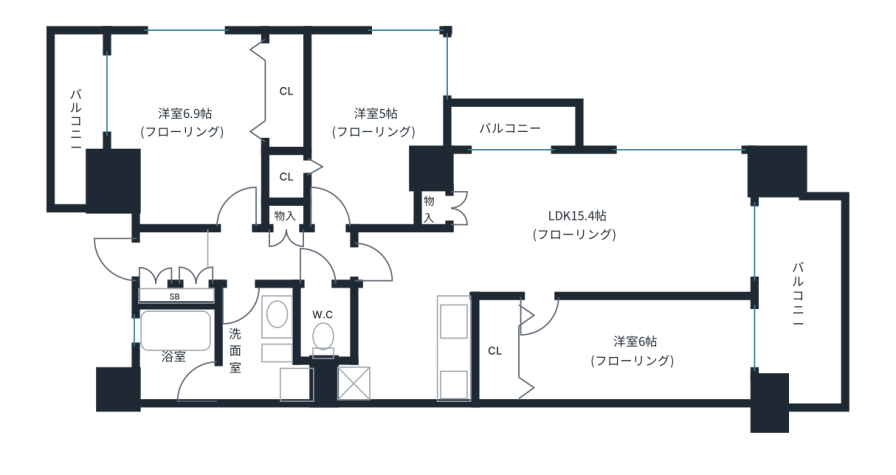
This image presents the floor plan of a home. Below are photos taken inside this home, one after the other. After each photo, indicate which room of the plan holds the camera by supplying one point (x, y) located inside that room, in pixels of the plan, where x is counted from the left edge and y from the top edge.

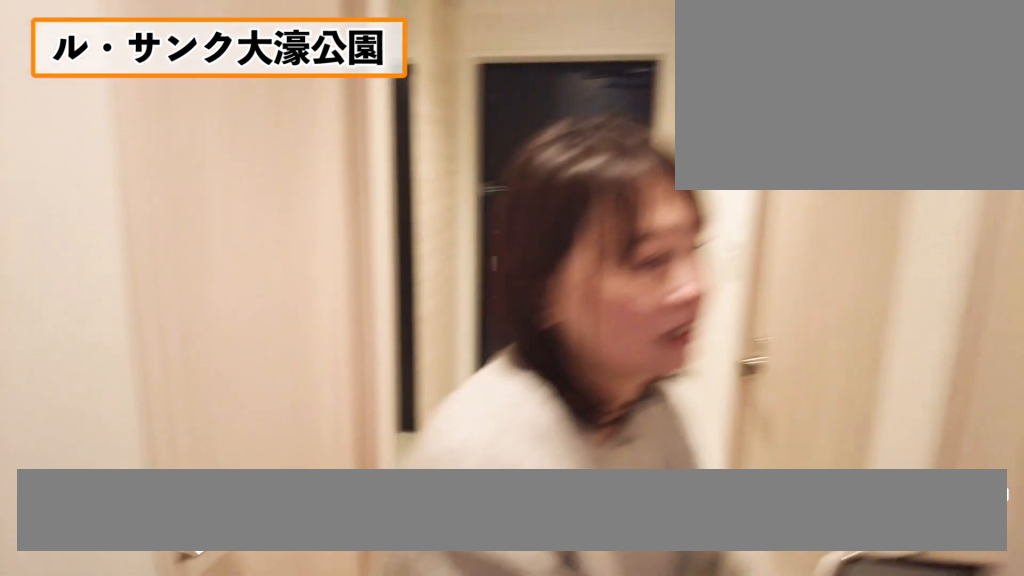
(285, 251)
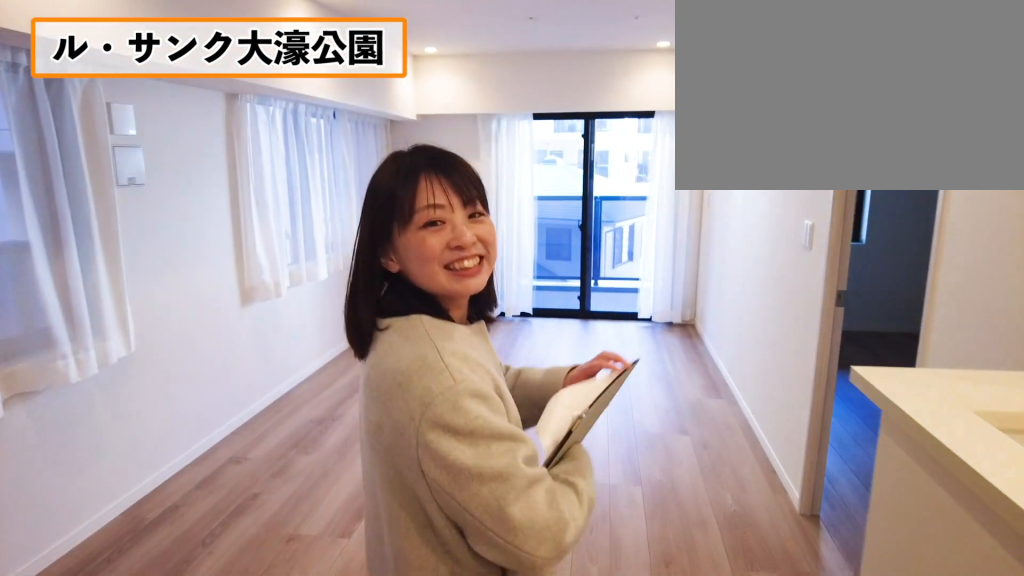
(589, 230)
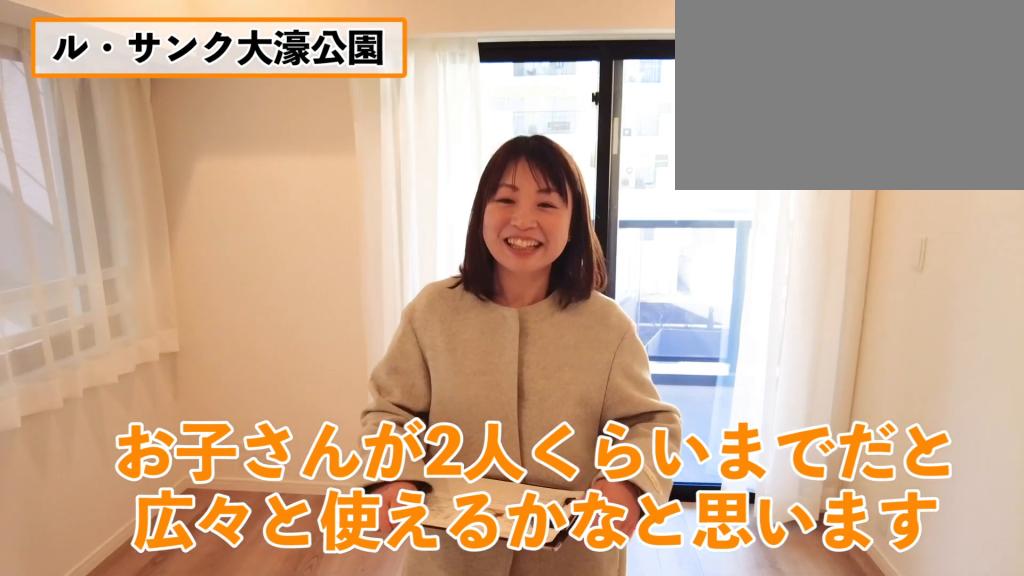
(589, 230)
